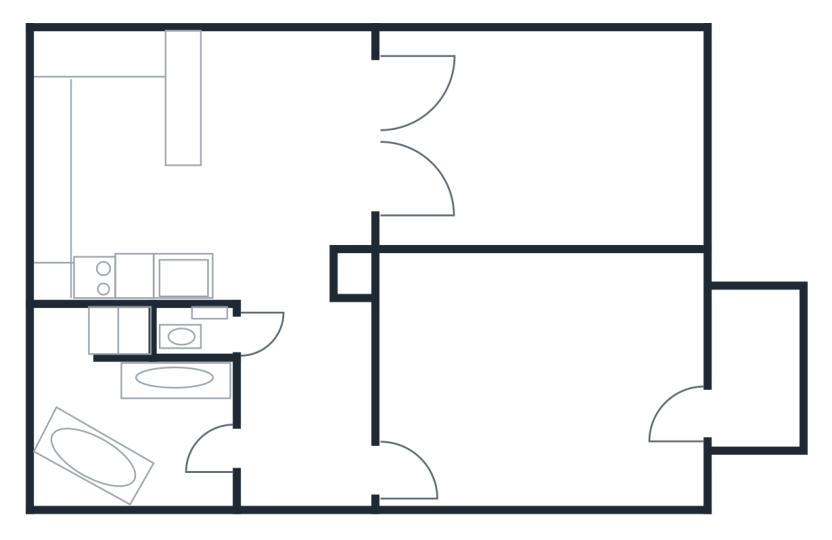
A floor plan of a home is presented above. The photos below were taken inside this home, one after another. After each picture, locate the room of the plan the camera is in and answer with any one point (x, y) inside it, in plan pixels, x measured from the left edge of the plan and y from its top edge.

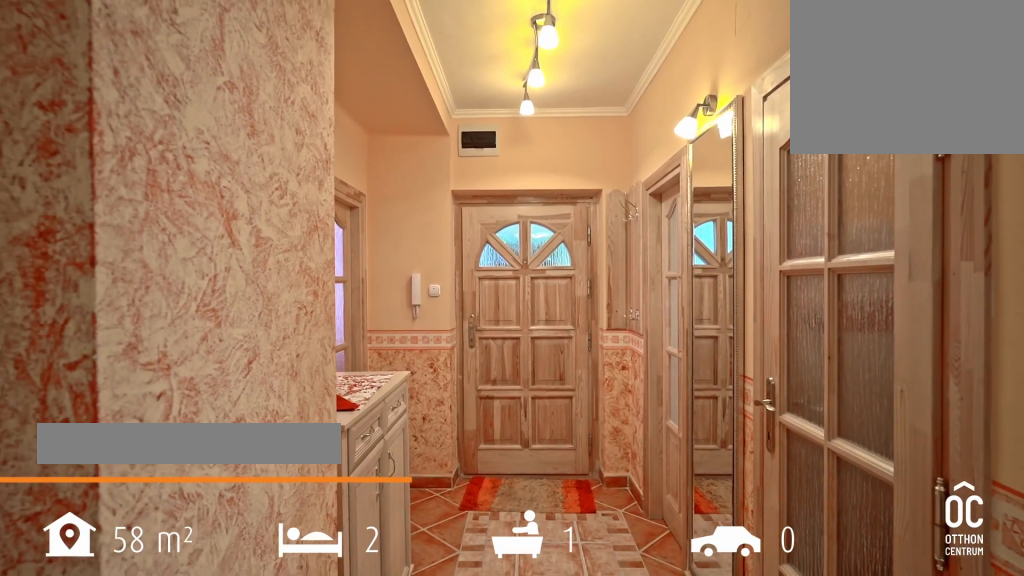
(313, 451)
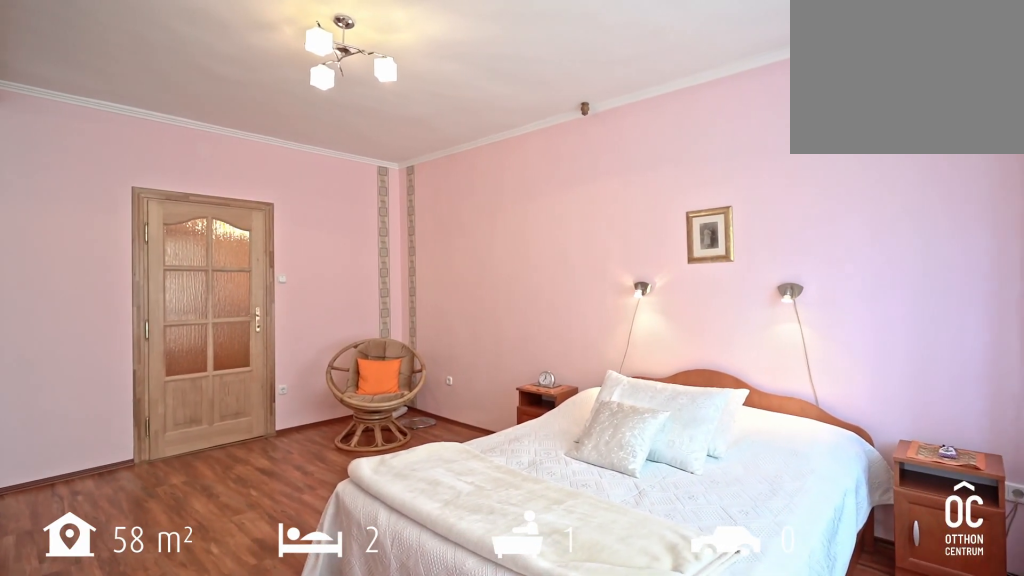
(562, 404)
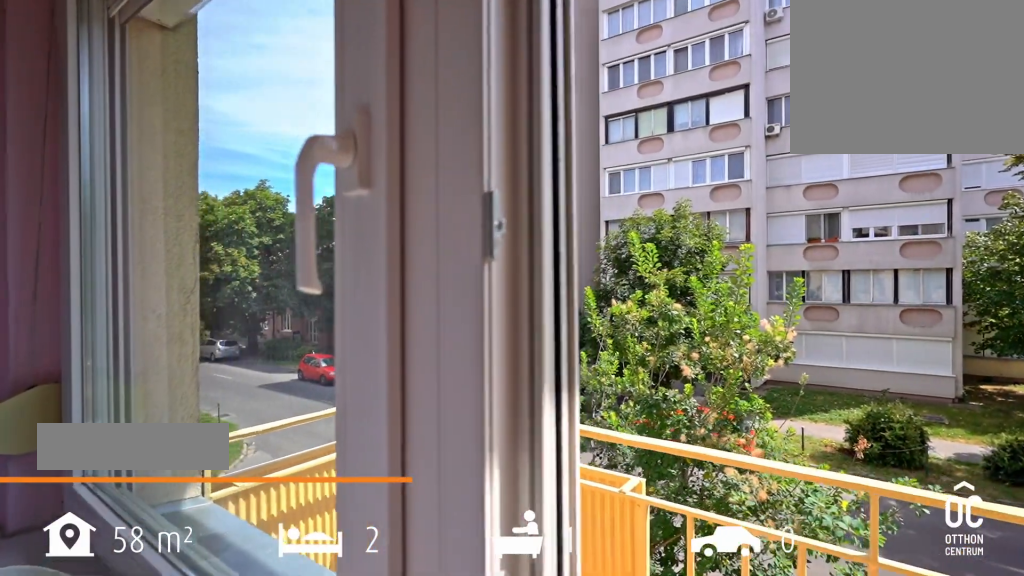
(757, 378)
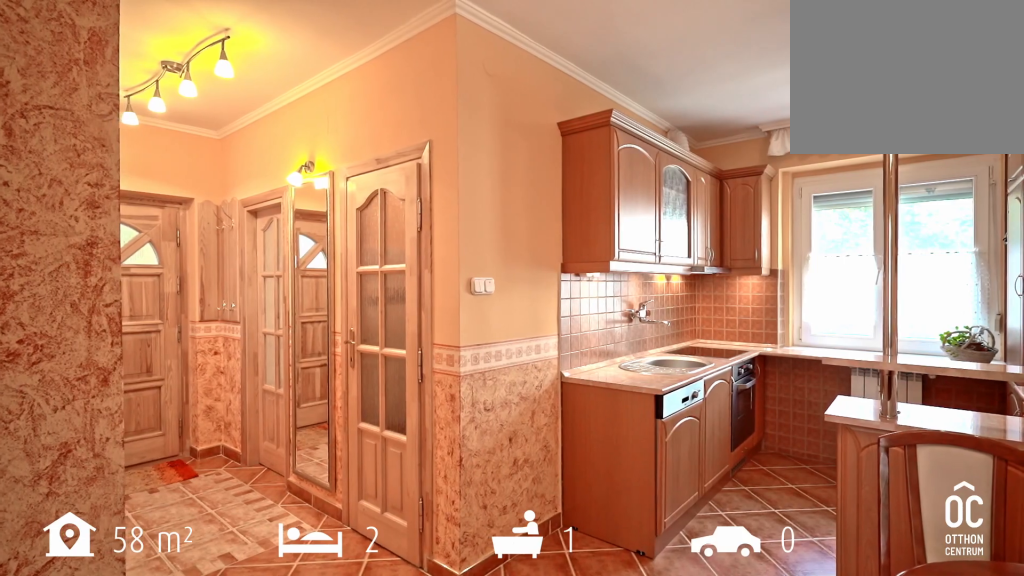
(276, 197)
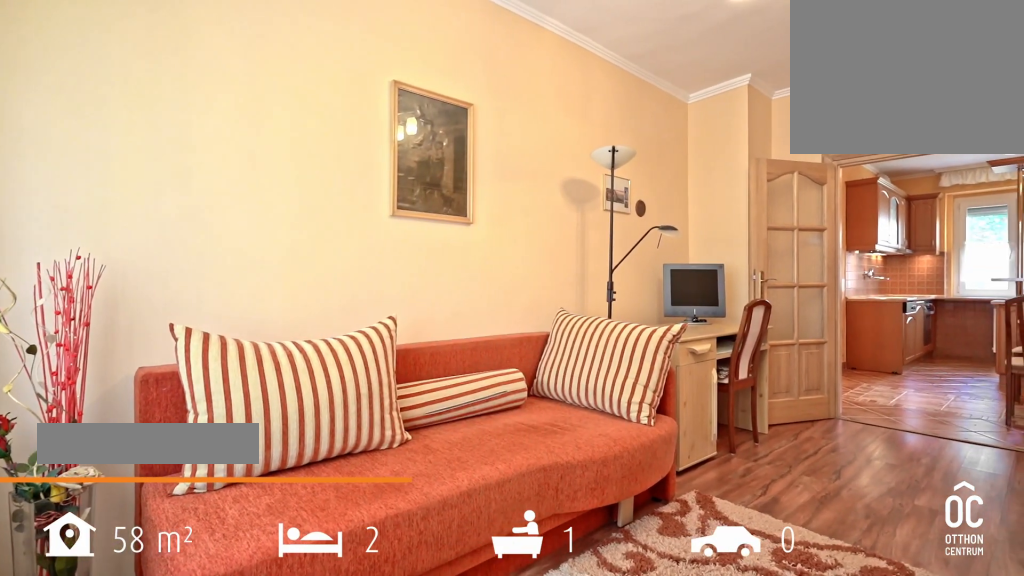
(562, 128)
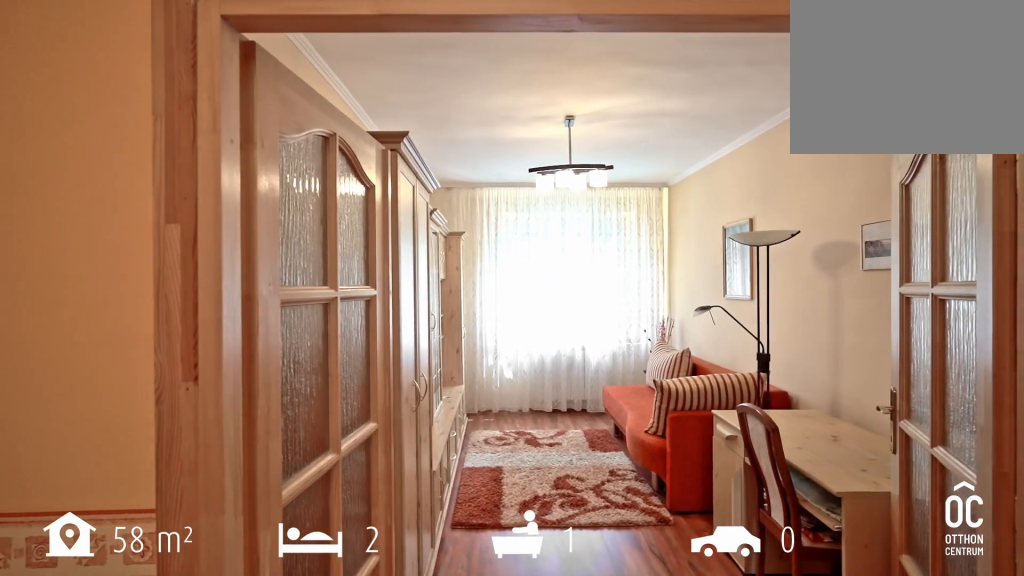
(562, 128)
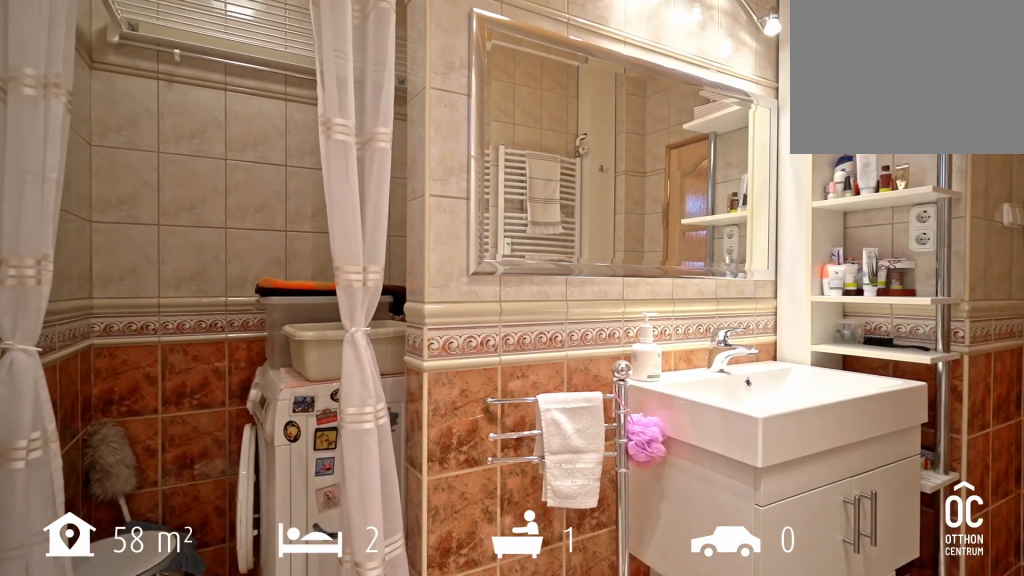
(144, 415)
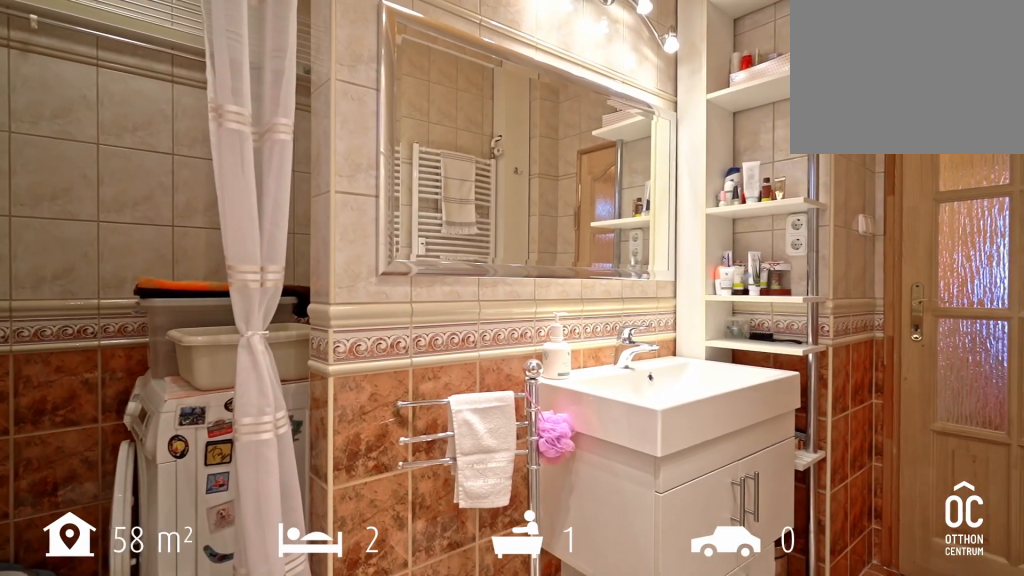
(144, 415)
